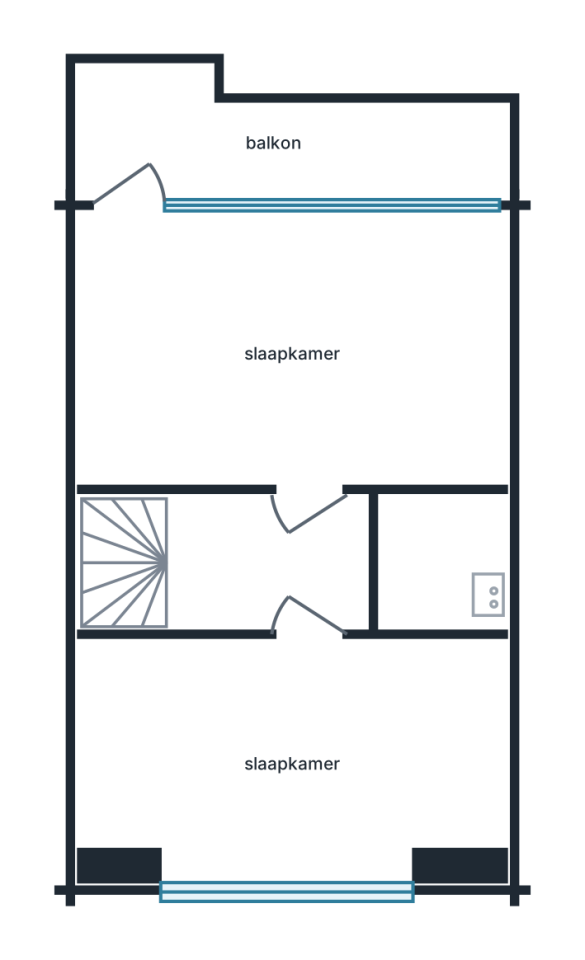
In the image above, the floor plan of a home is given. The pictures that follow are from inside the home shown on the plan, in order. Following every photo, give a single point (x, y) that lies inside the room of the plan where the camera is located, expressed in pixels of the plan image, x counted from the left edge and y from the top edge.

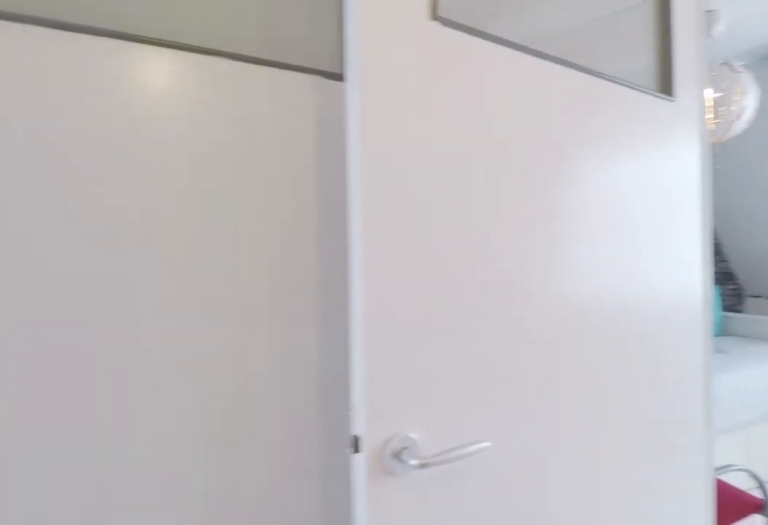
(268, 563)
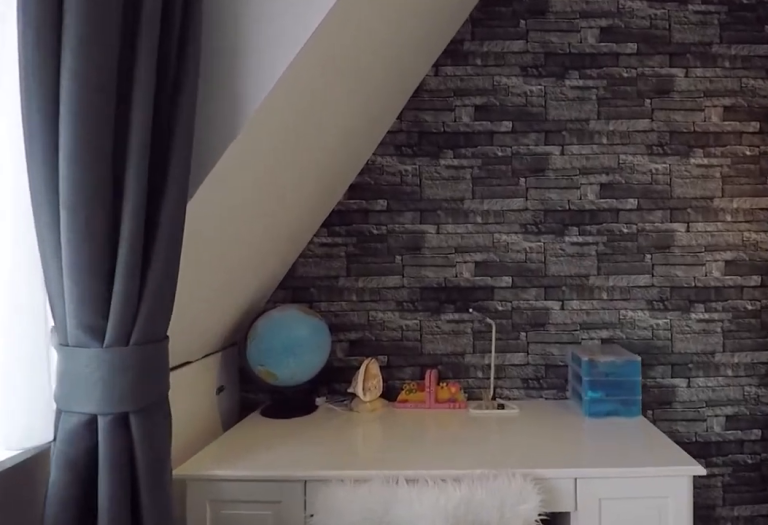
(292, 756)
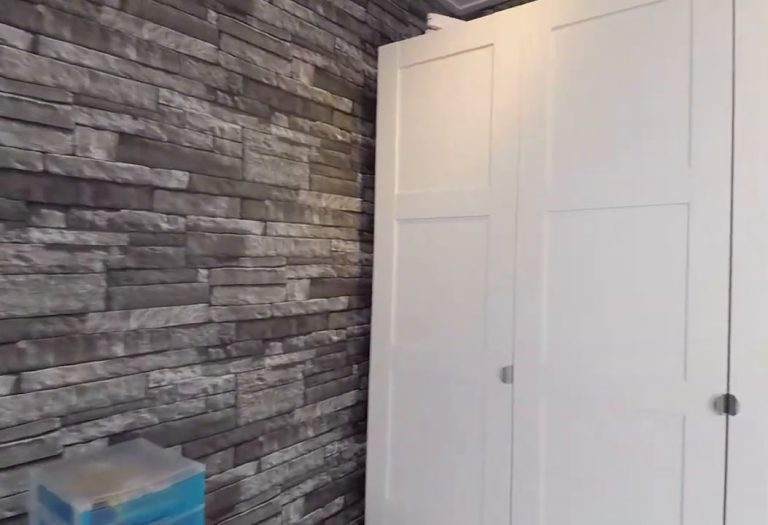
(292, 756)
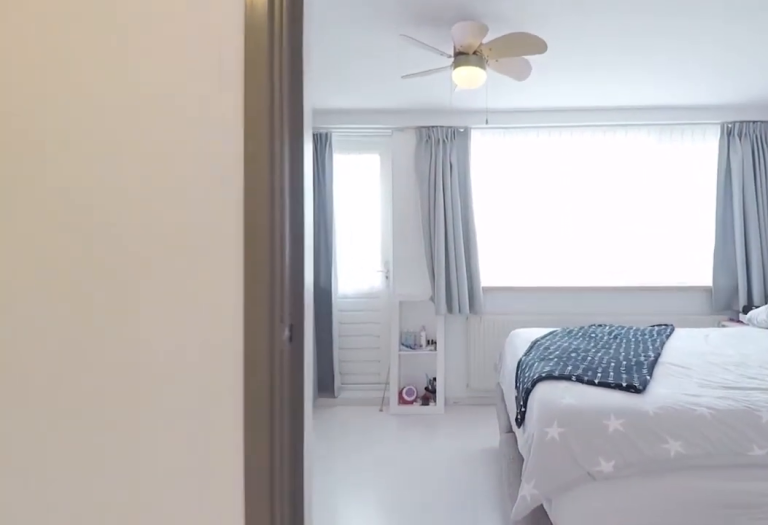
(266, 566)
